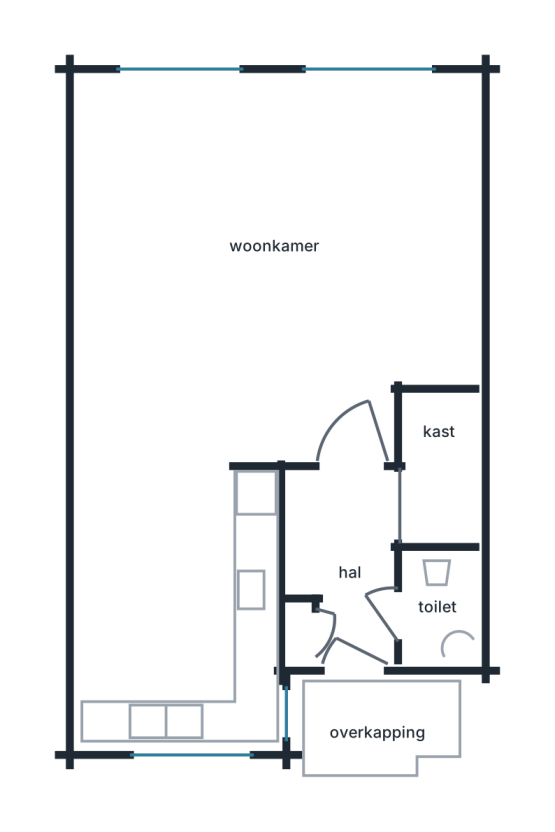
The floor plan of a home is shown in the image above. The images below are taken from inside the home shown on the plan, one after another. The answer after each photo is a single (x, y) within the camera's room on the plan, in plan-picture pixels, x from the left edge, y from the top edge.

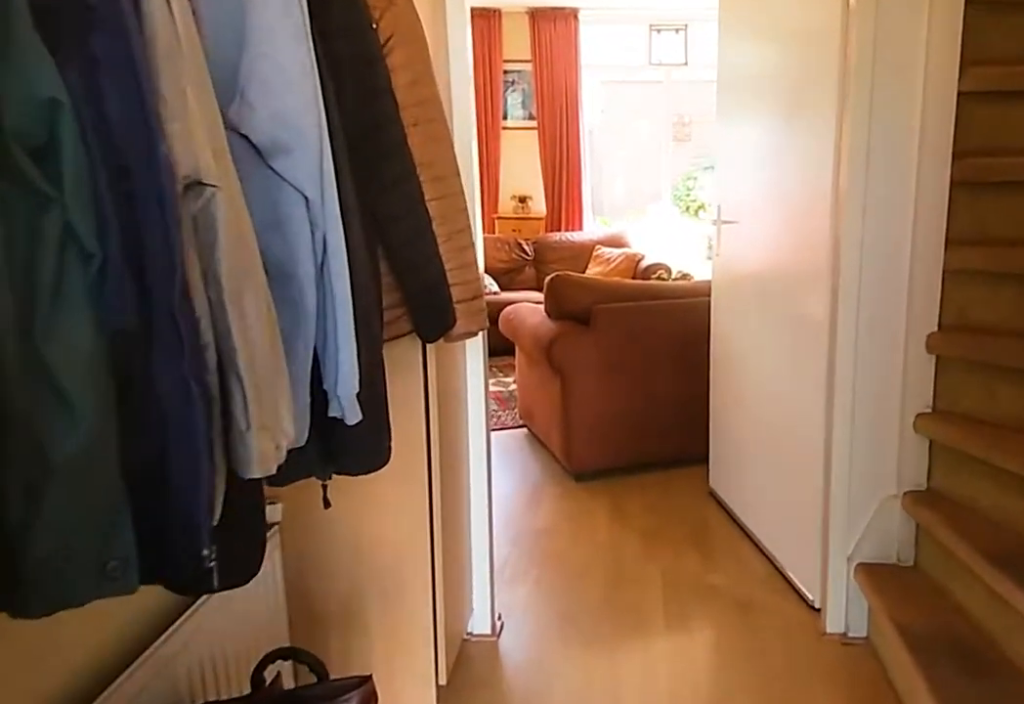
(345, 554)
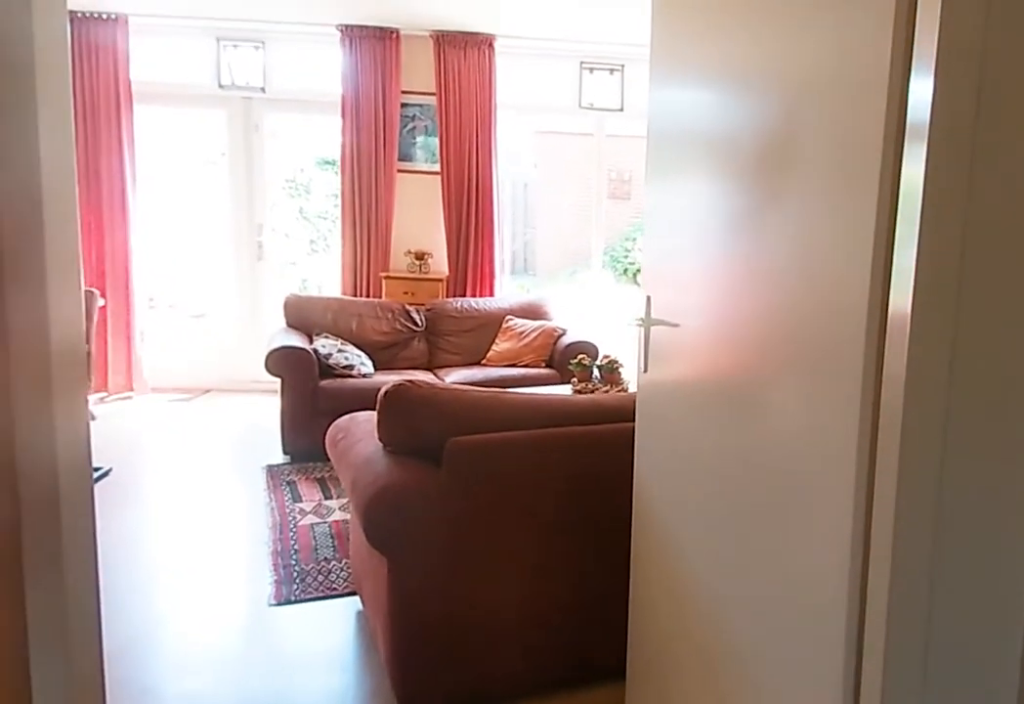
(345, 554)
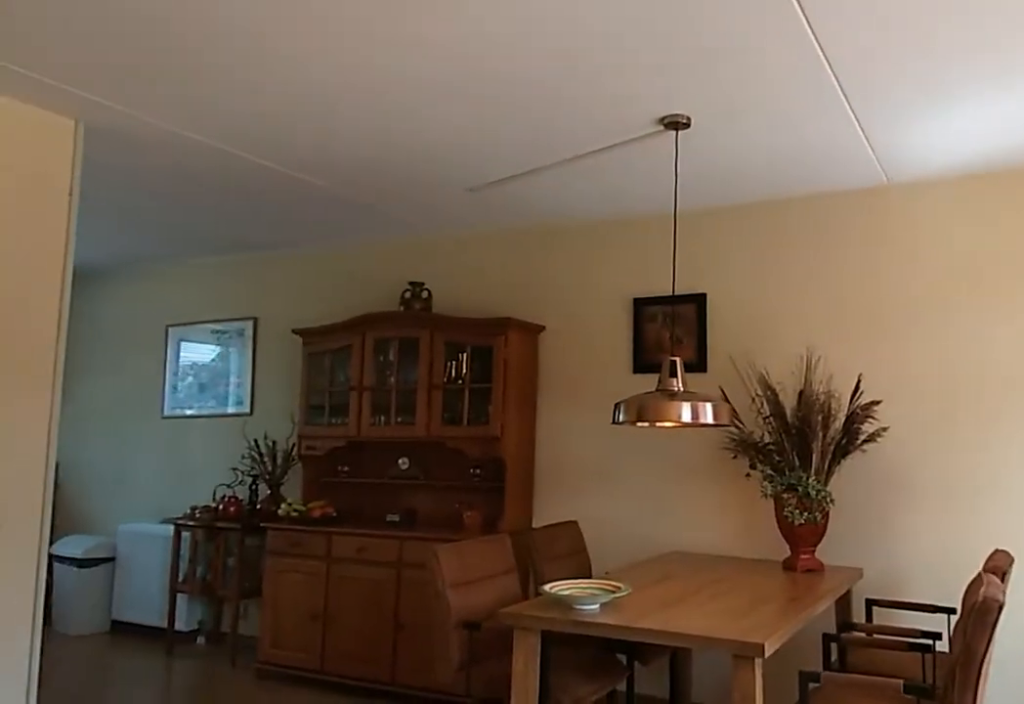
(338, 278)
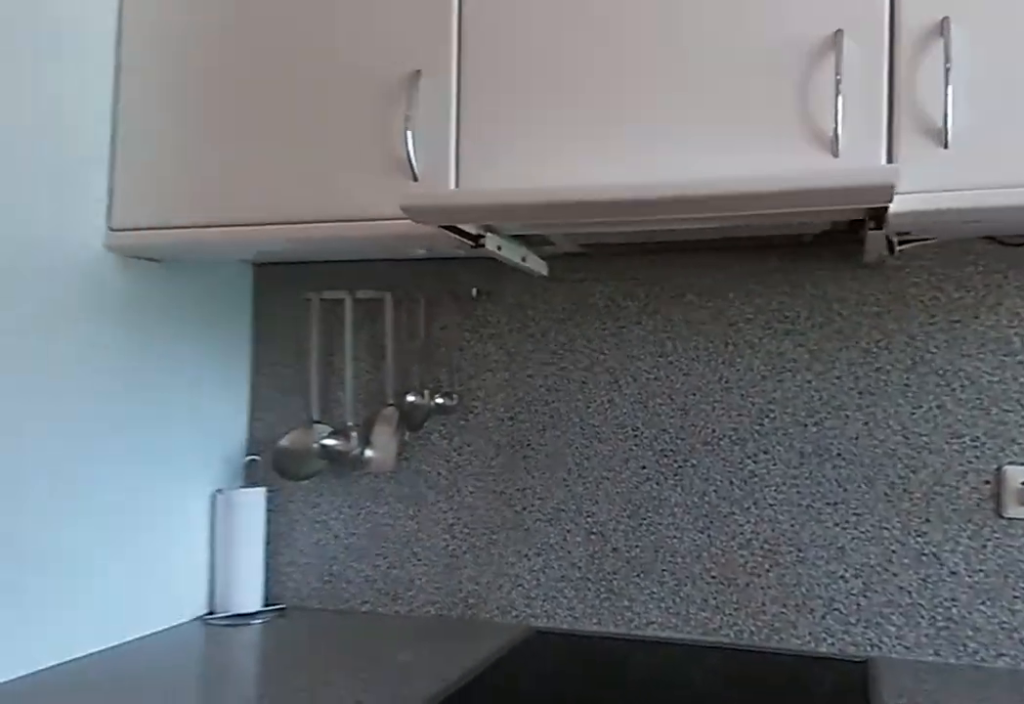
(179, 602)
